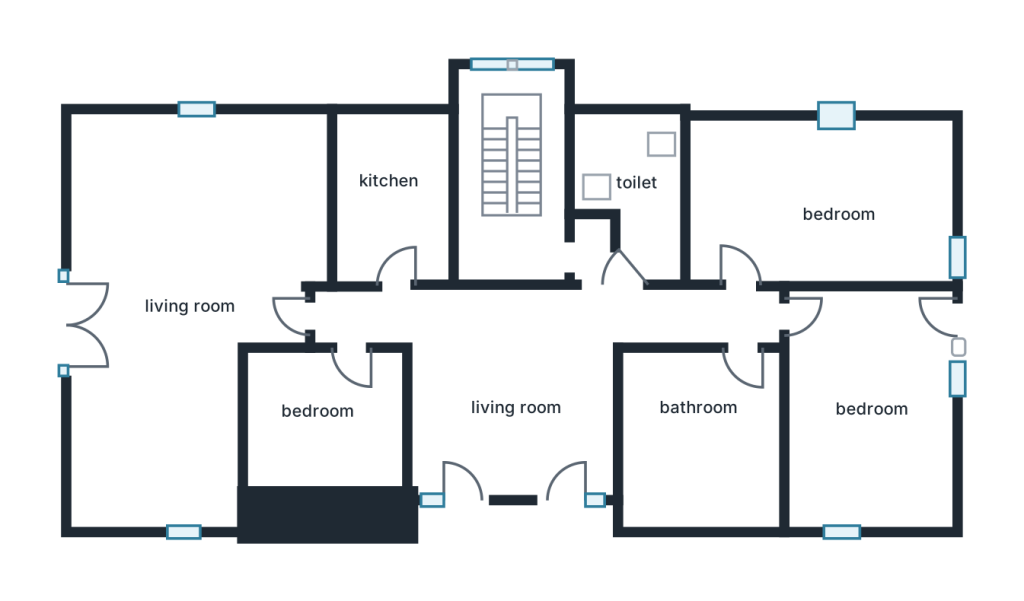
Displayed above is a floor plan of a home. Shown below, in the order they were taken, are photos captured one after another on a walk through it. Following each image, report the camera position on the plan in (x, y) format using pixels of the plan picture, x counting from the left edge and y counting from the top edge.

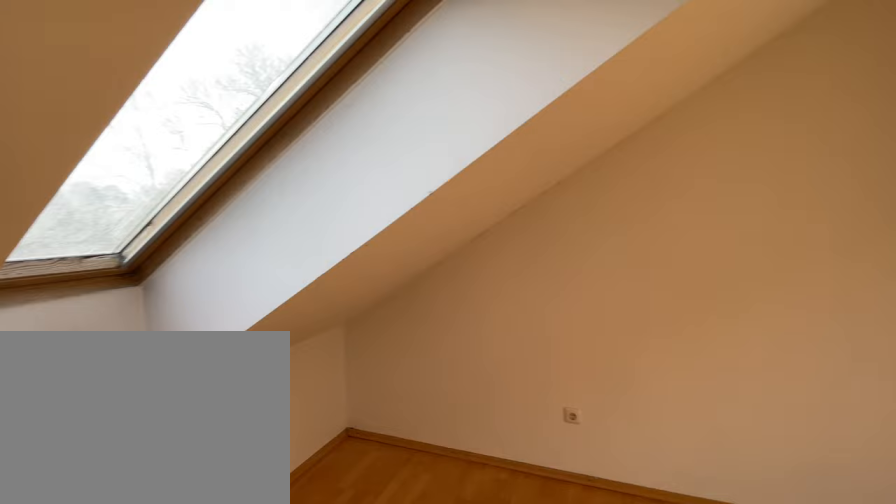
(347, 393)
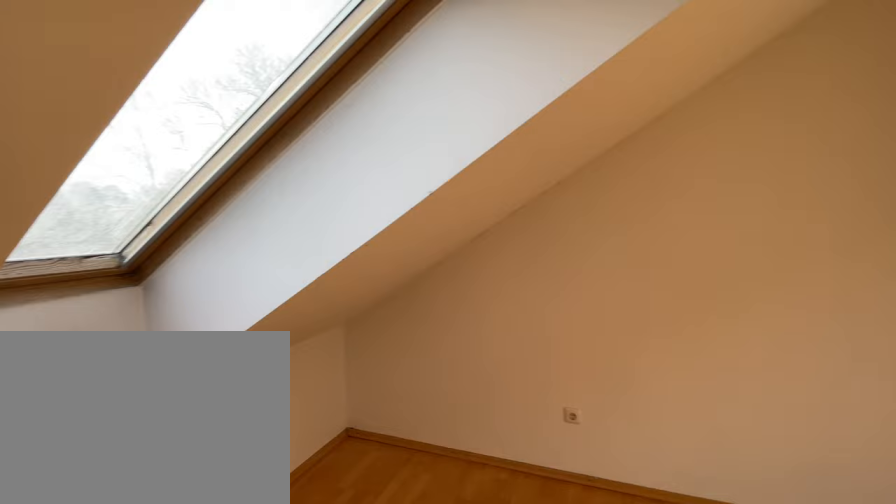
(347, 393)
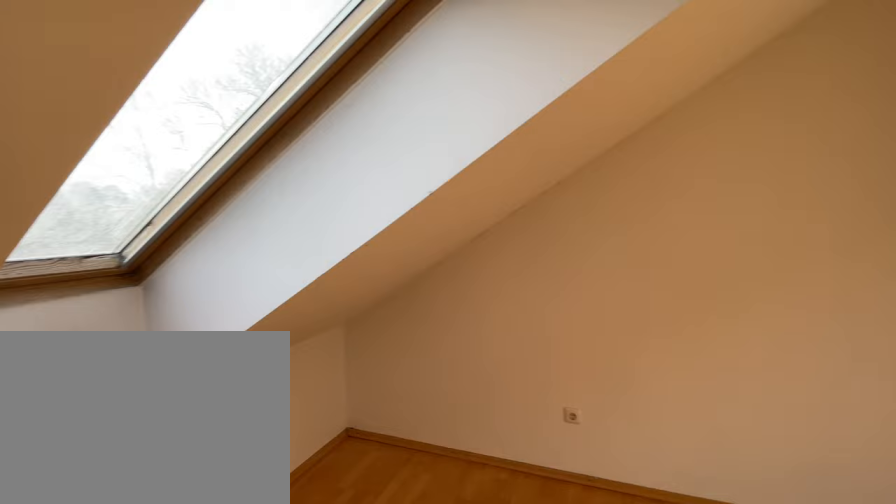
(347, 393)
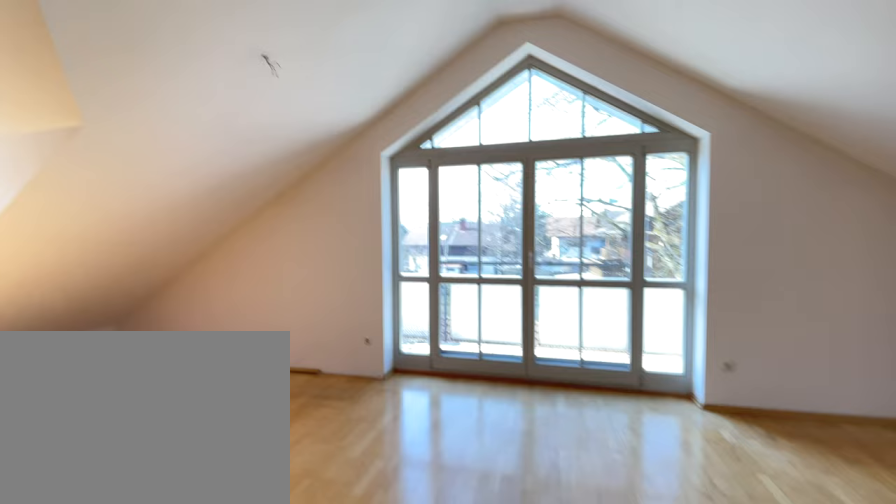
(178, 314)
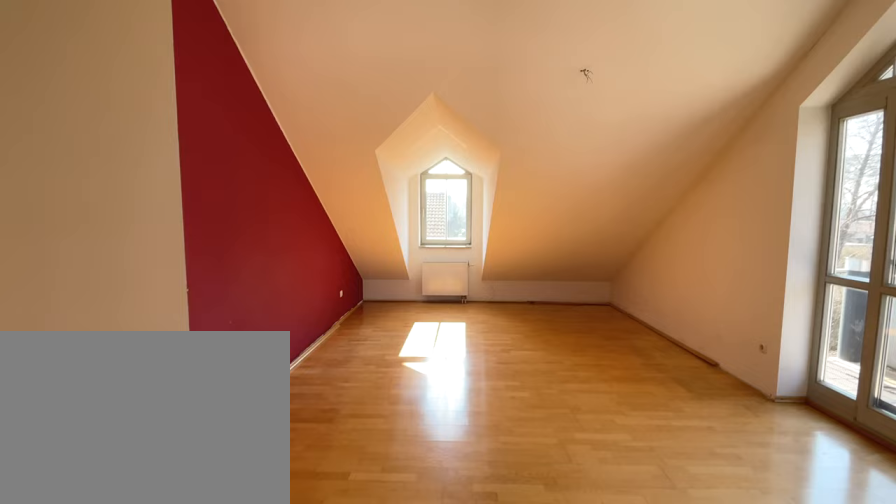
(145, 314)
